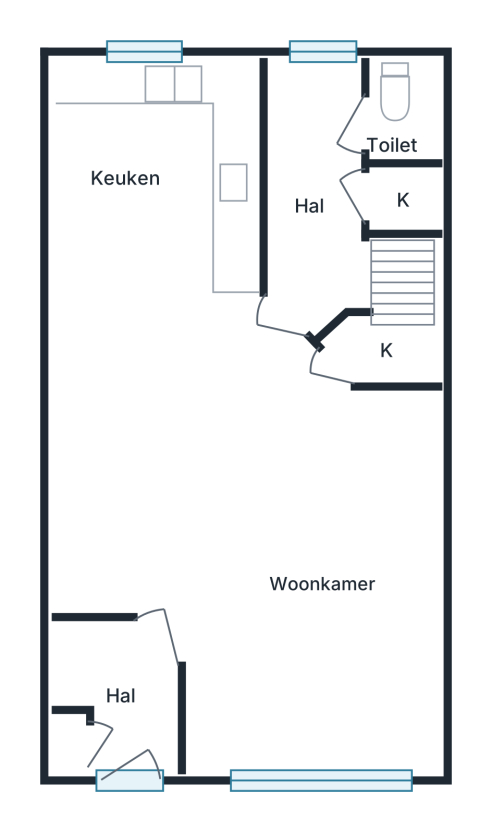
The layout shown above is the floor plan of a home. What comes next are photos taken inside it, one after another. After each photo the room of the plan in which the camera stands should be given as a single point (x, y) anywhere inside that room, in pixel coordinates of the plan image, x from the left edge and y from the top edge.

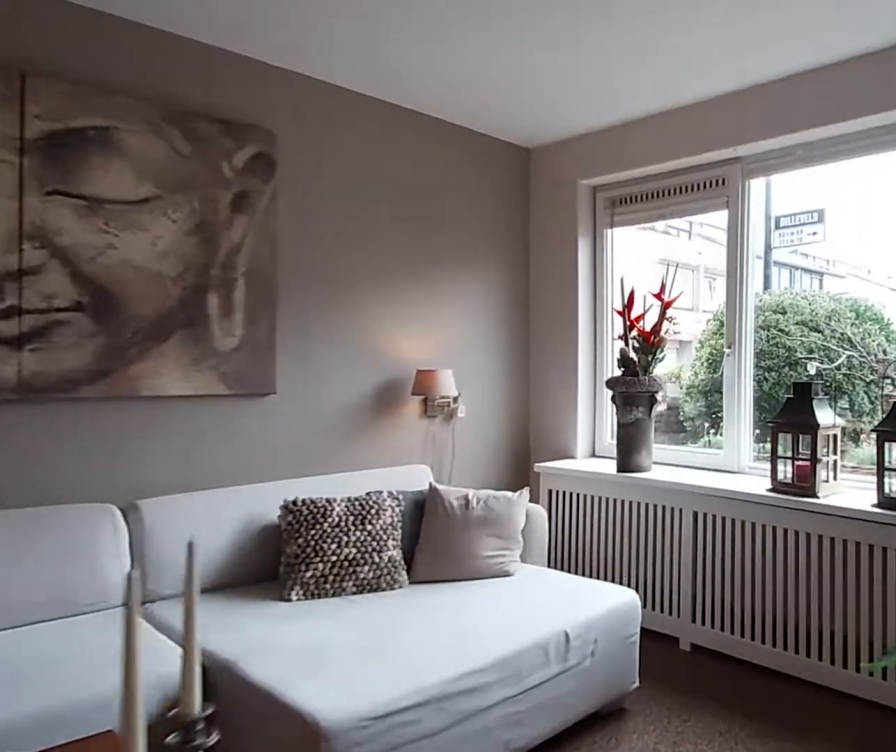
(254, 527)
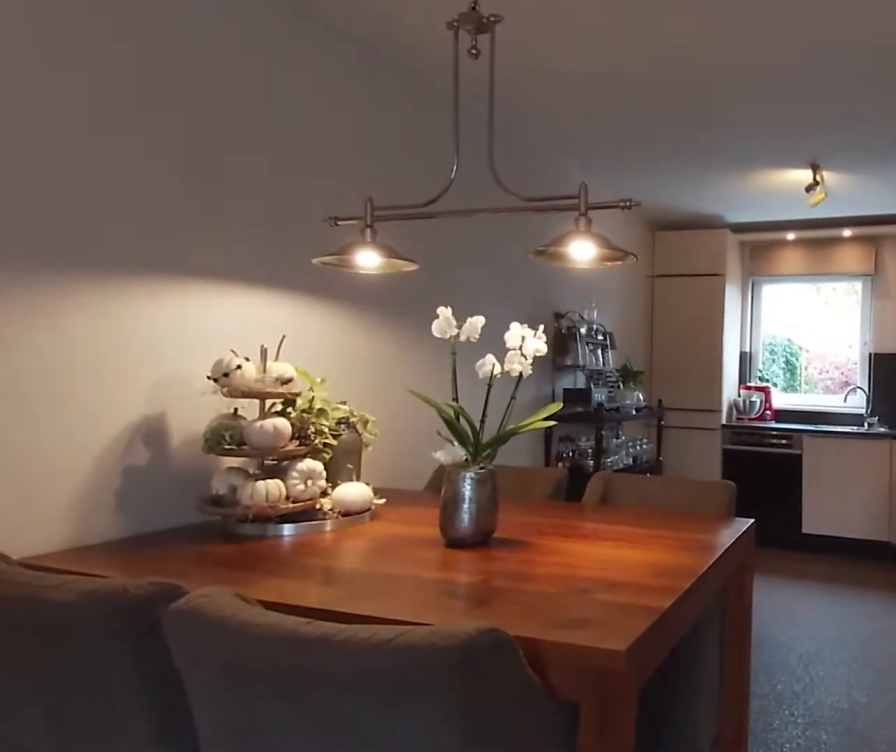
(254, 527)
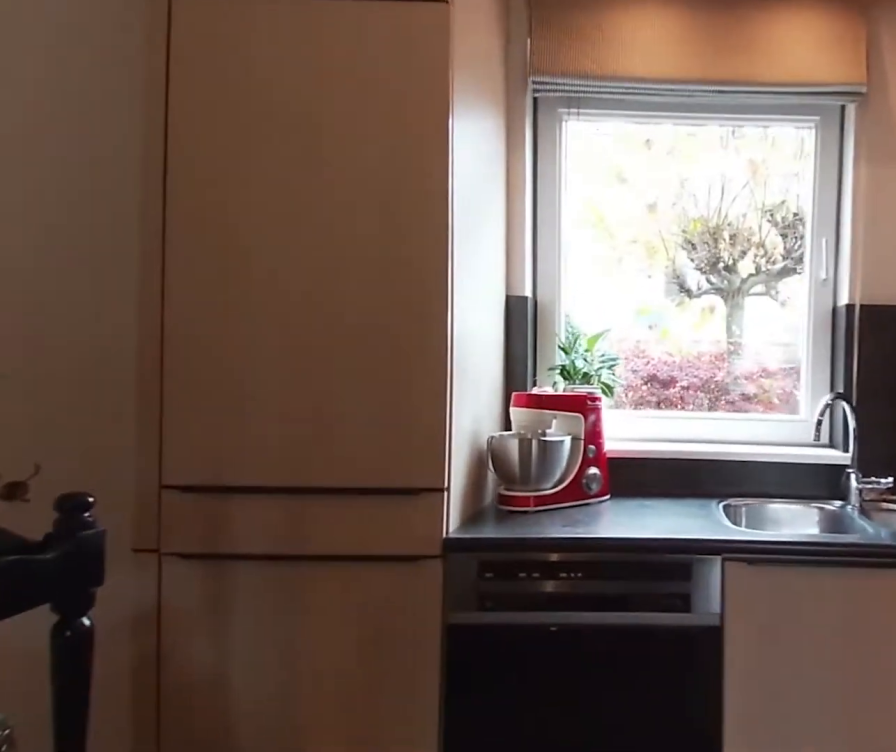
(155, 176)
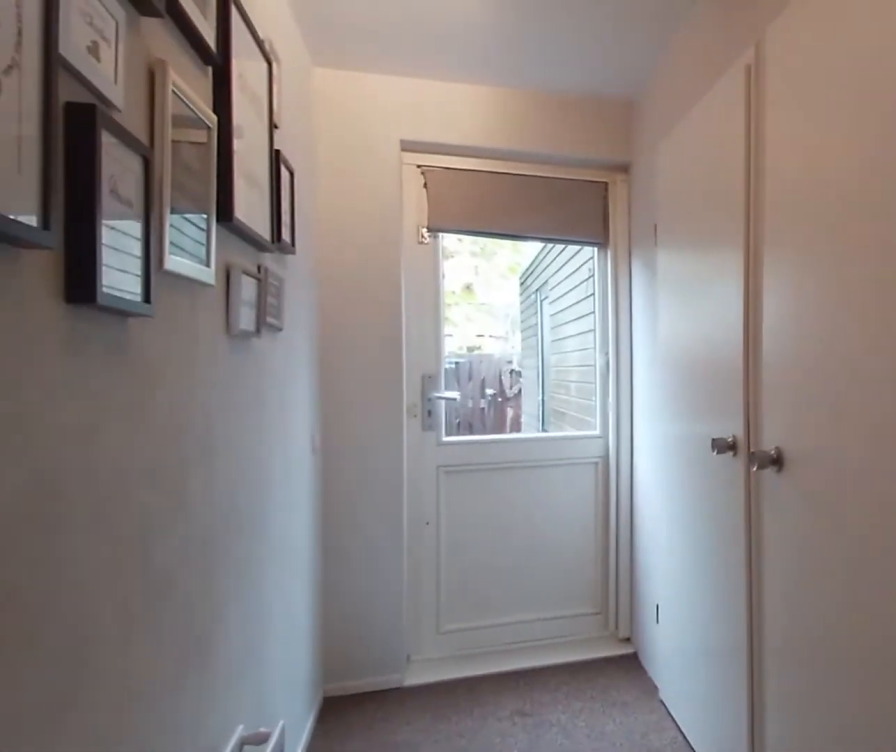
(317, 191)
